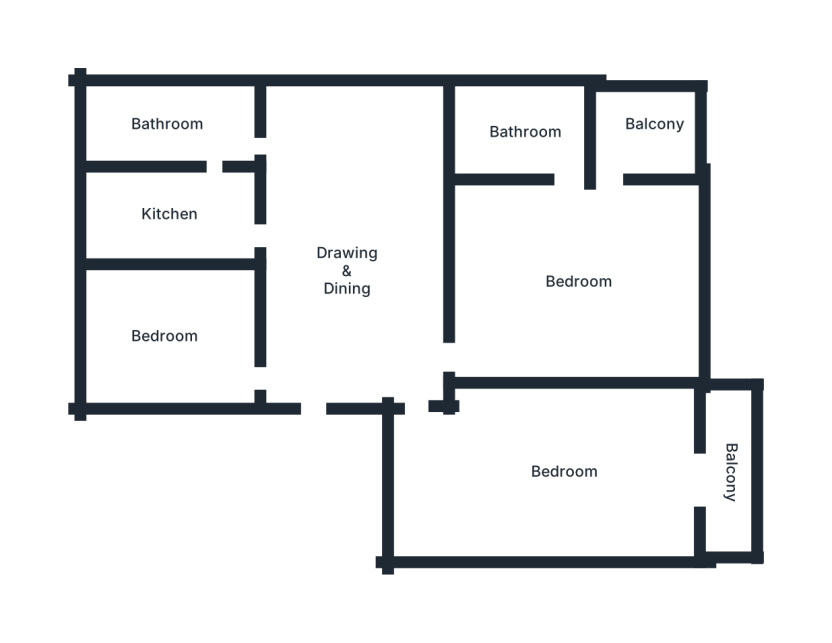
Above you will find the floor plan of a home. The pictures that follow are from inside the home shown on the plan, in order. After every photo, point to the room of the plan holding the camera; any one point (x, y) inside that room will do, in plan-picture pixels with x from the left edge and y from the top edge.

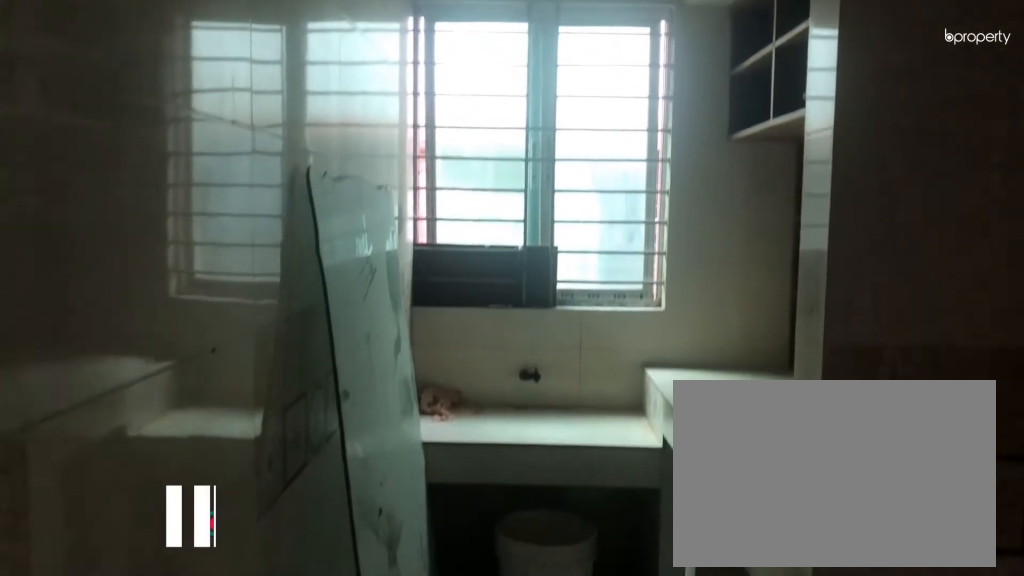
(178, 209)
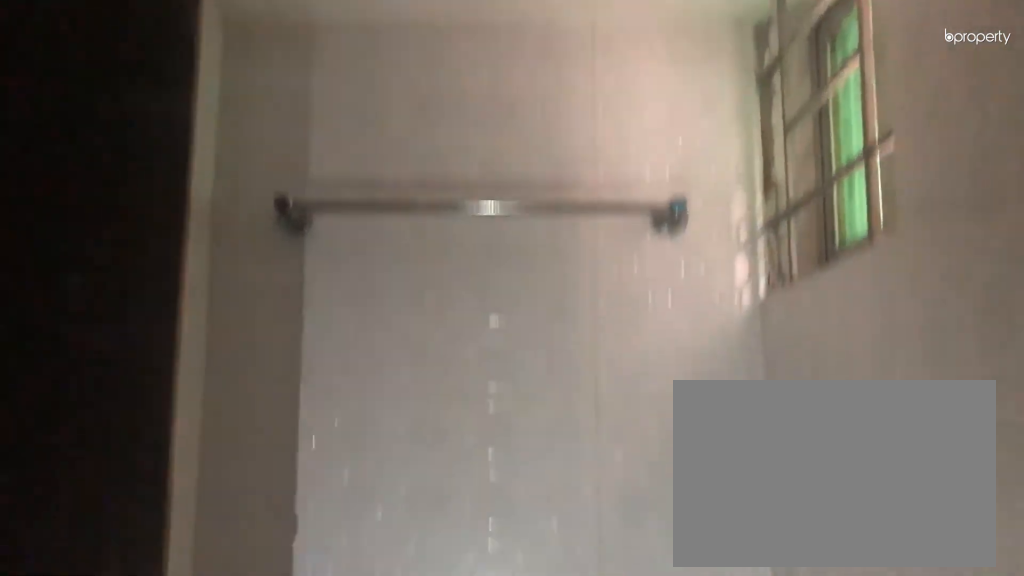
(169, 124)
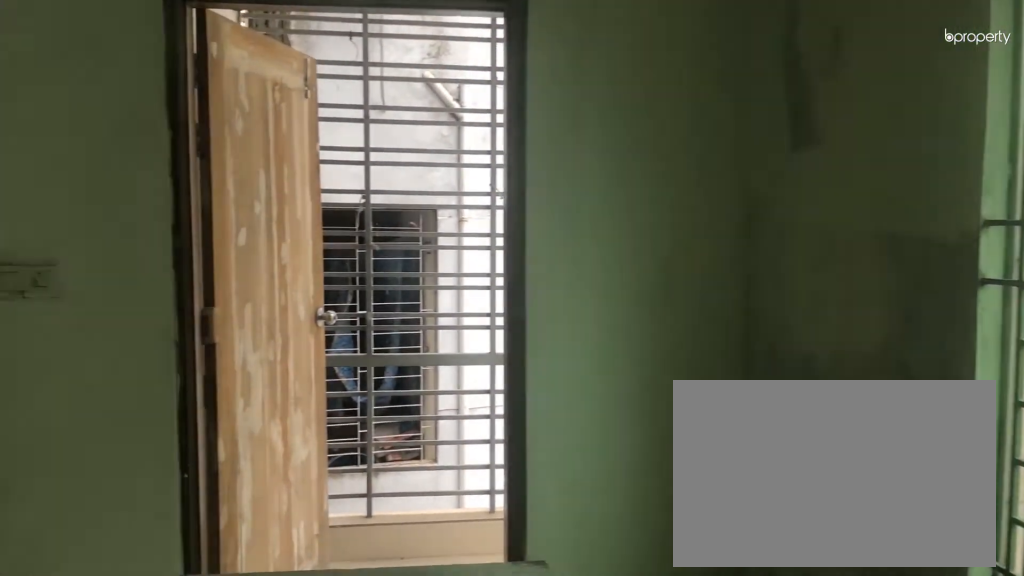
(582, 279)
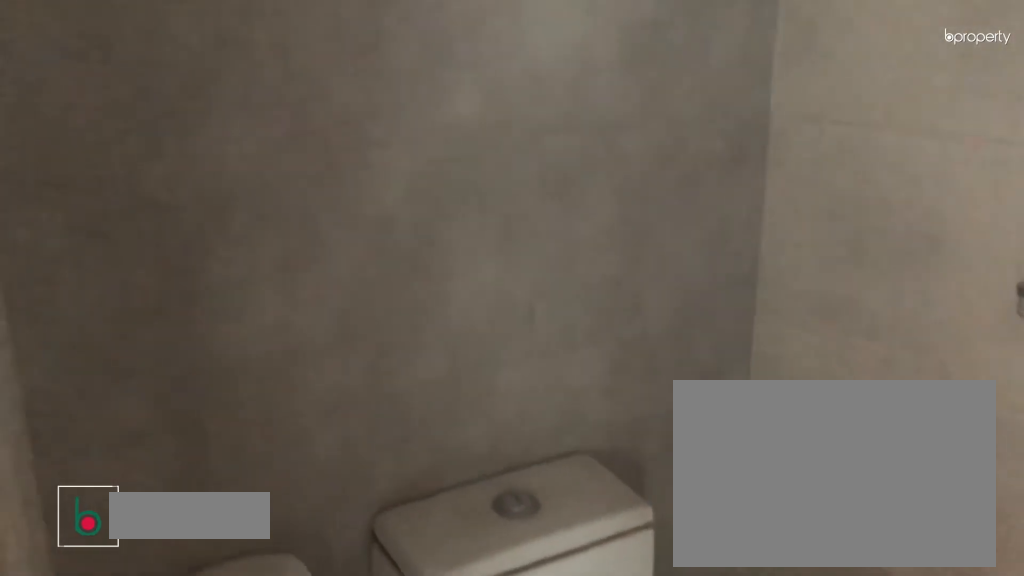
(543, 130)
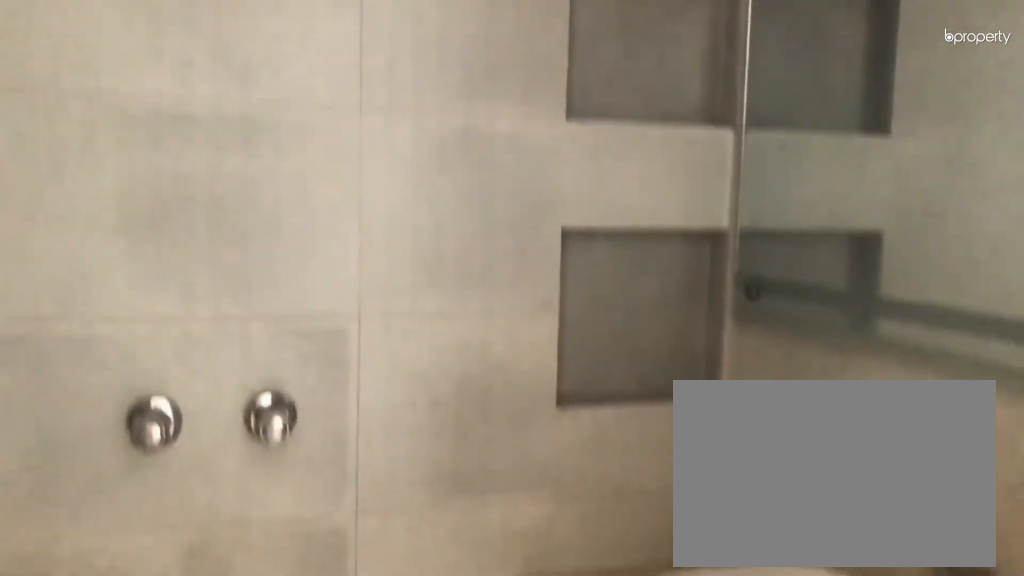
(543, 130)
